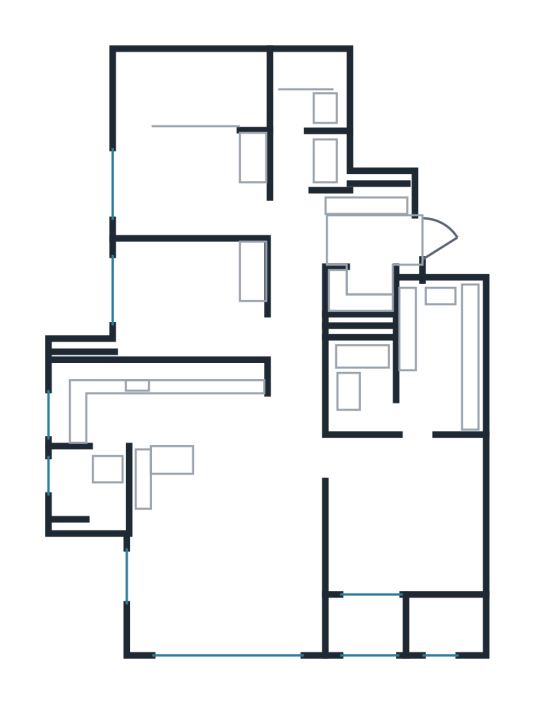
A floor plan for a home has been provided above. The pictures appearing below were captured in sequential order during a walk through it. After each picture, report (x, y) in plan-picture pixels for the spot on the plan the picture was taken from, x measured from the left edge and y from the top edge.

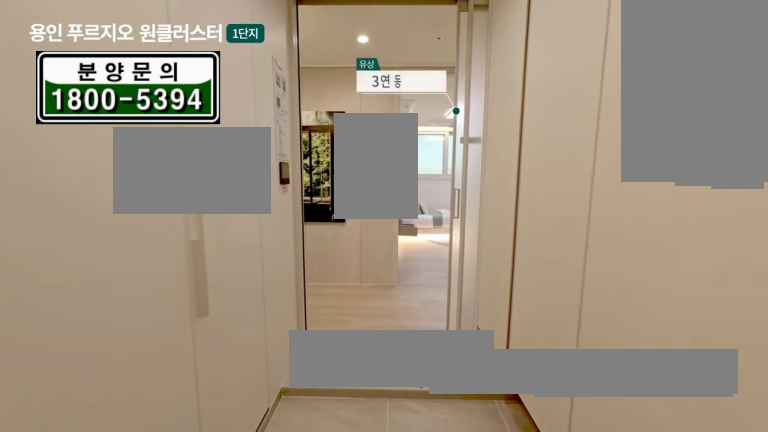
(375, 234)
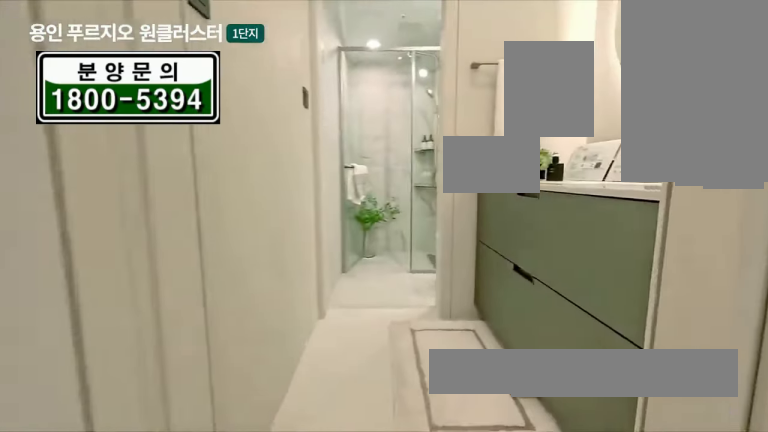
(305, 149)
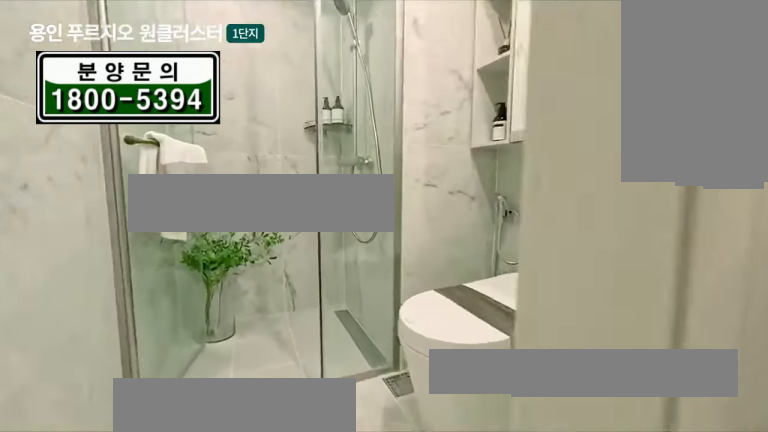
(305, 152)
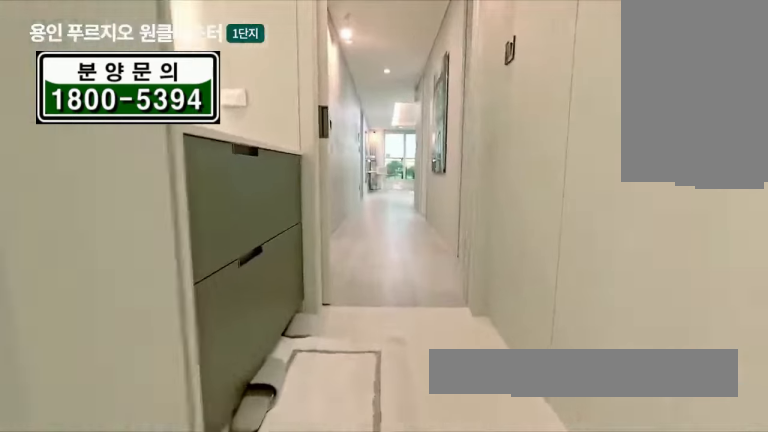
(305, 149)
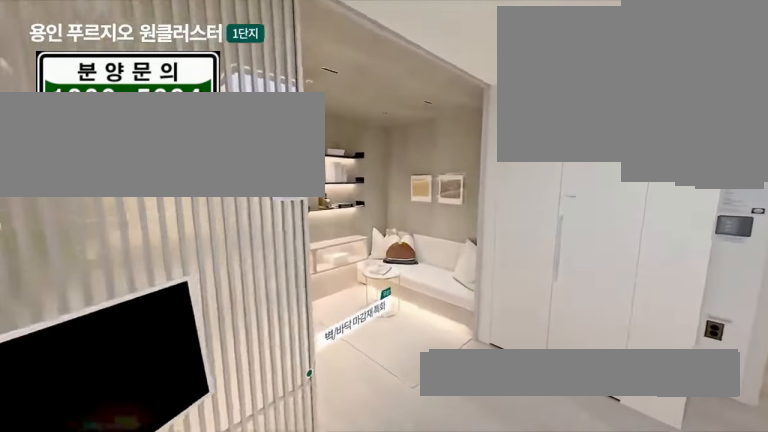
(193, 168)
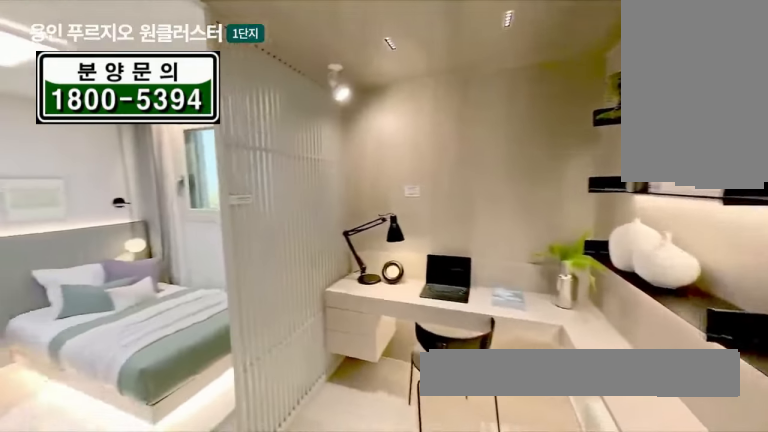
(195, 155)
